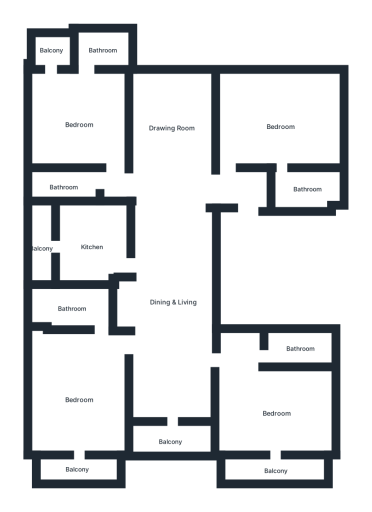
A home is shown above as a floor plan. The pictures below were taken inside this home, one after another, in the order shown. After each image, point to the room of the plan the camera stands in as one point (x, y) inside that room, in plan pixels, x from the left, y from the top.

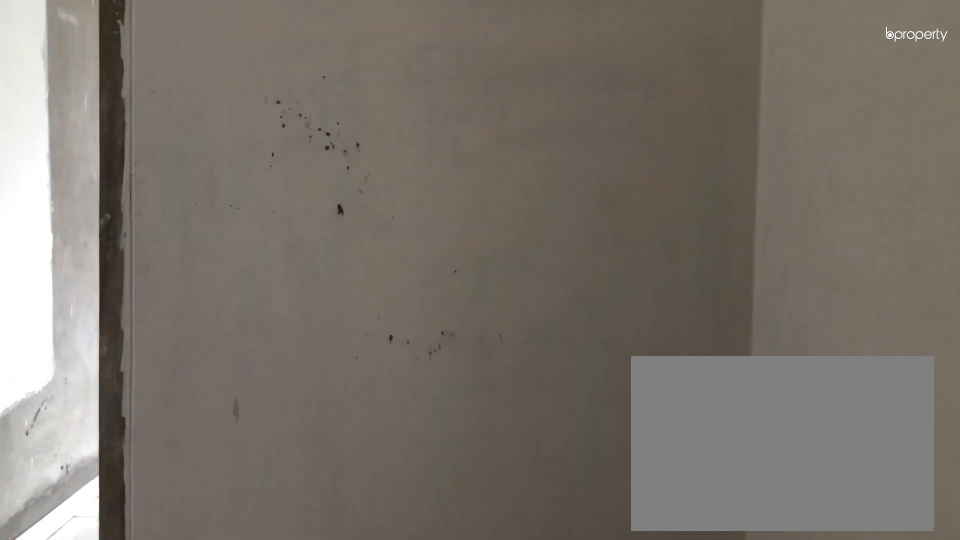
(195, 191)
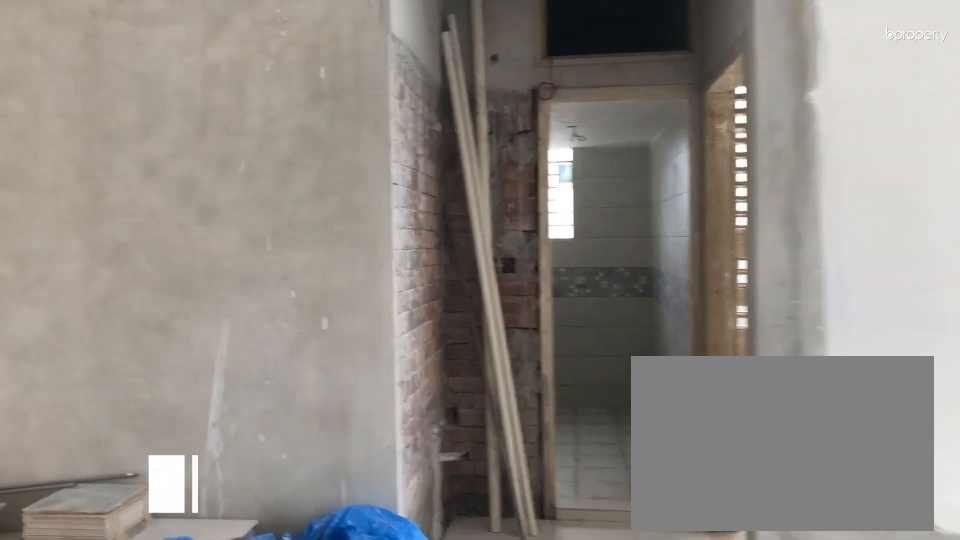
(195, 191)
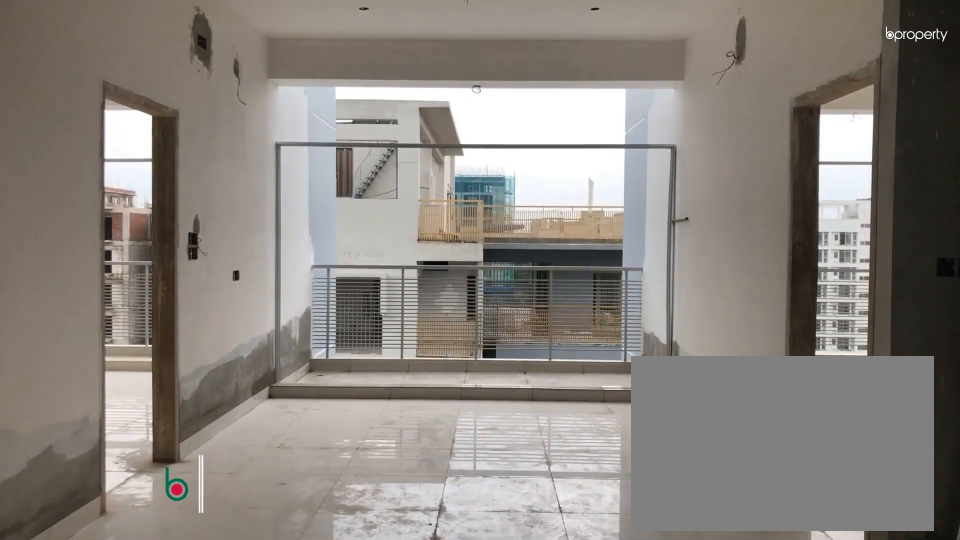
(172, 303)
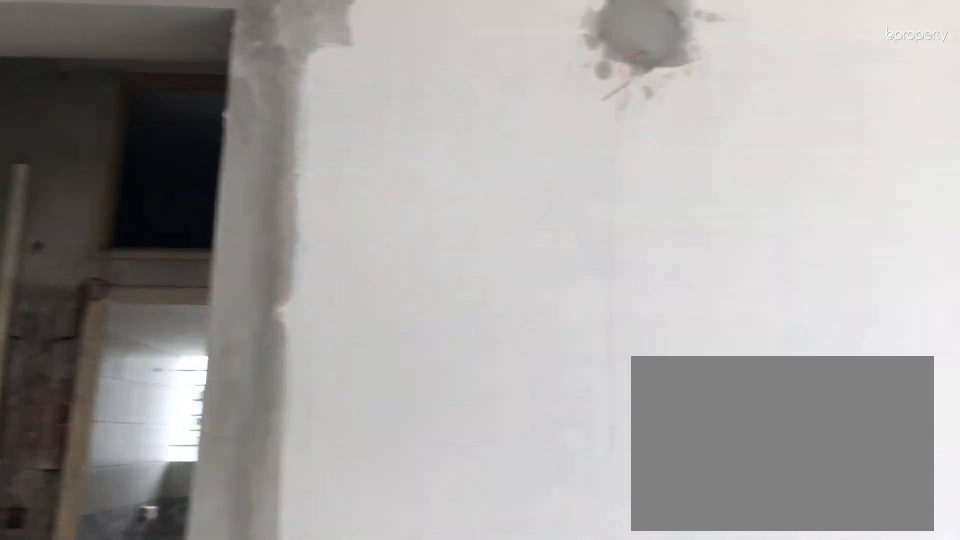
(172, 128)
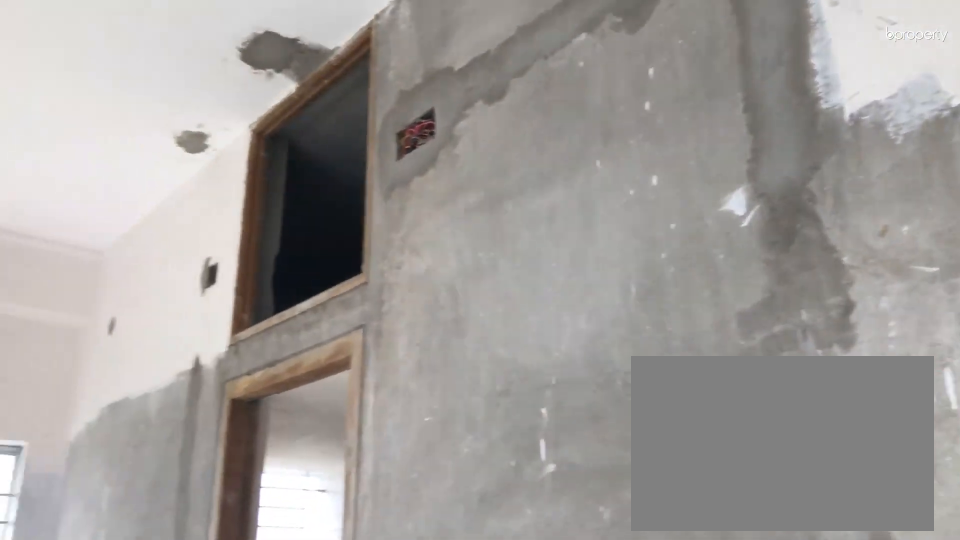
(281, 125)
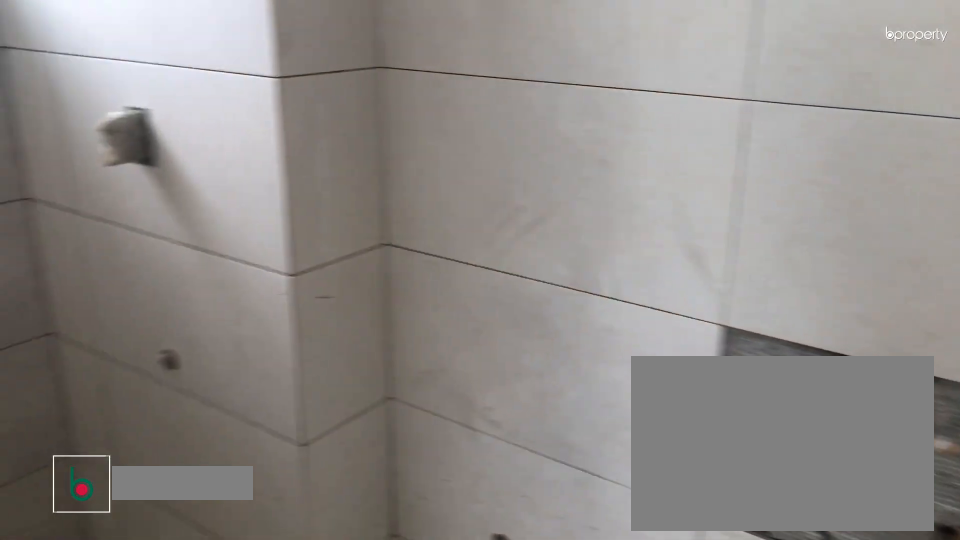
(308, 189)
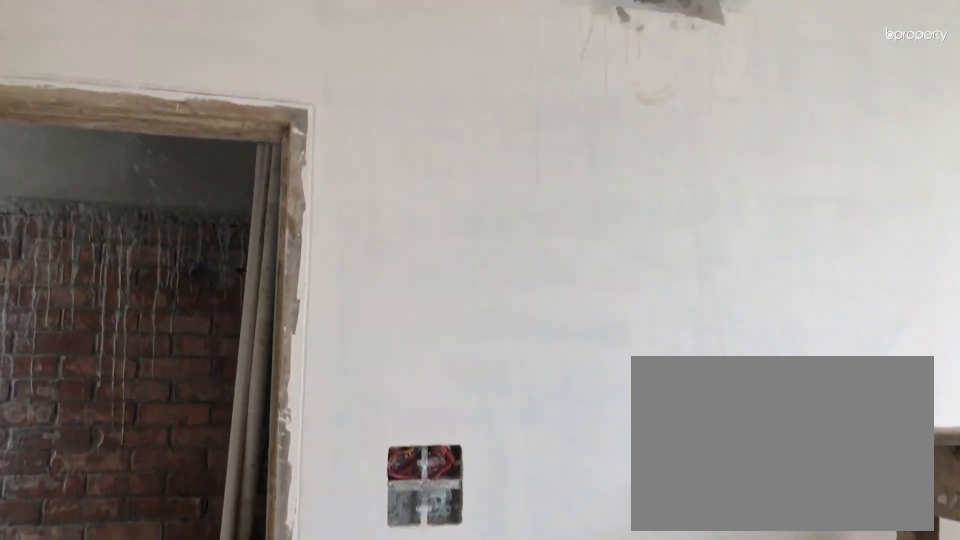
(80, 123)
